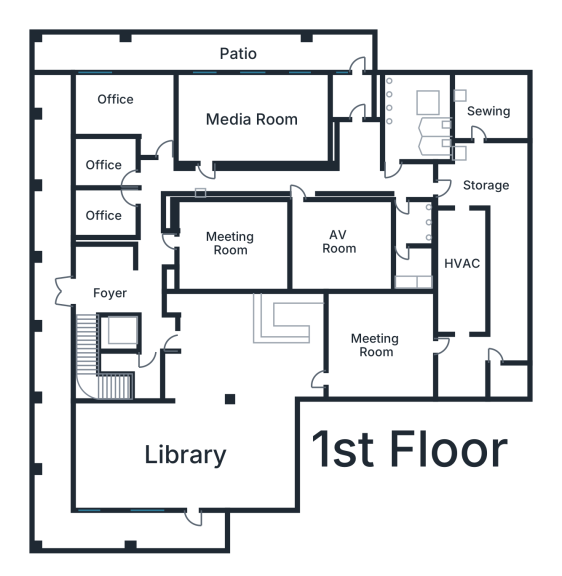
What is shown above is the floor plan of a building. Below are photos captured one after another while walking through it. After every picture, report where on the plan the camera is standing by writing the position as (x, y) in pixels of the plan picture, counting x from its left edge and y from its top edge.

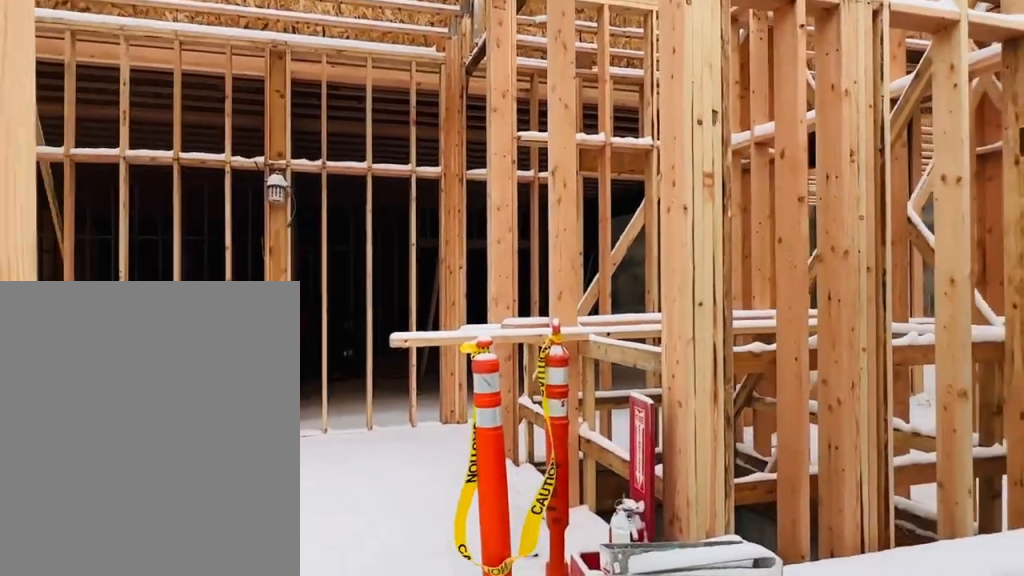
(101, 273)
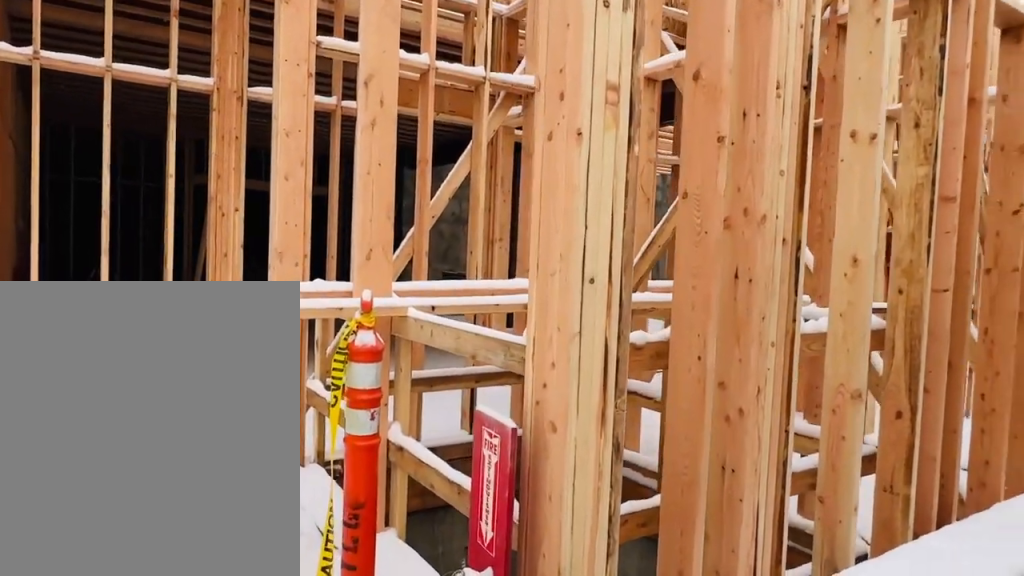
(89, 278)
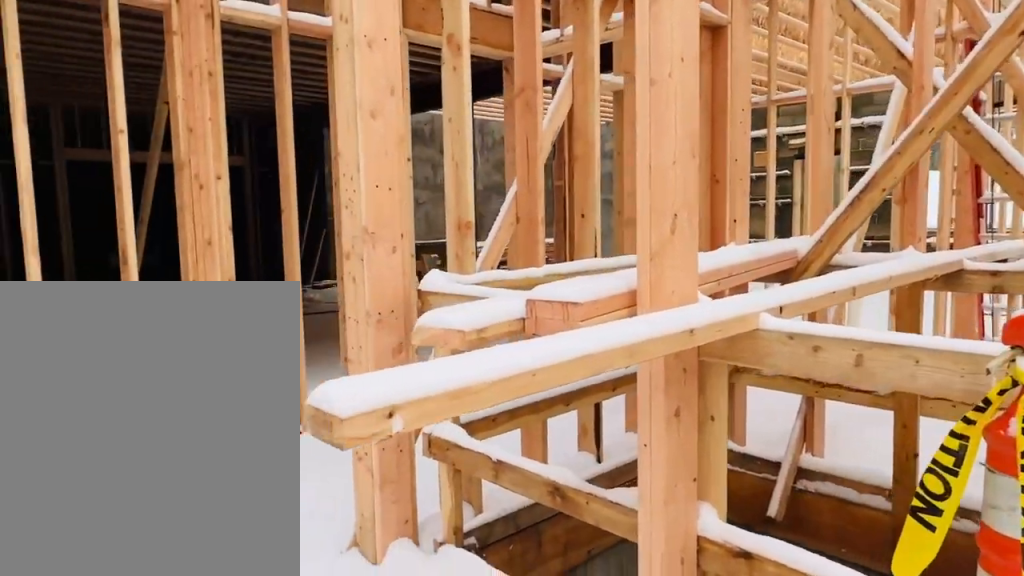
(120, 279)
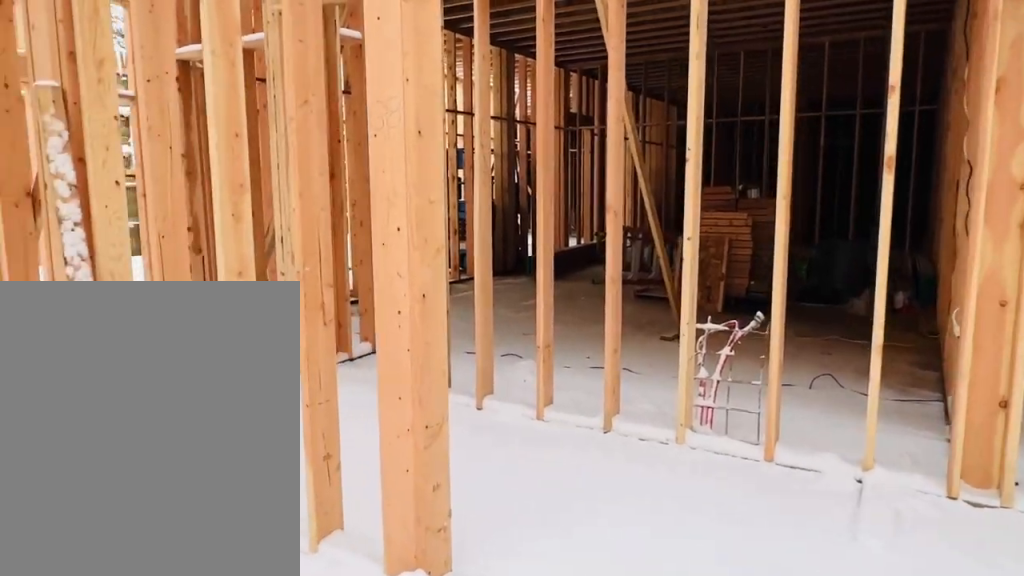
(122, 278)
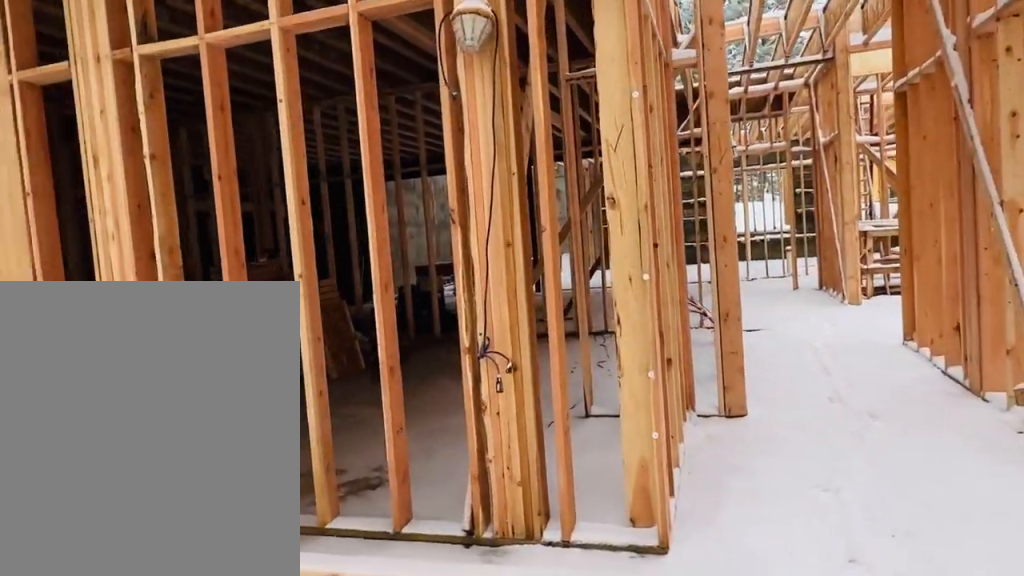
(154, 152)
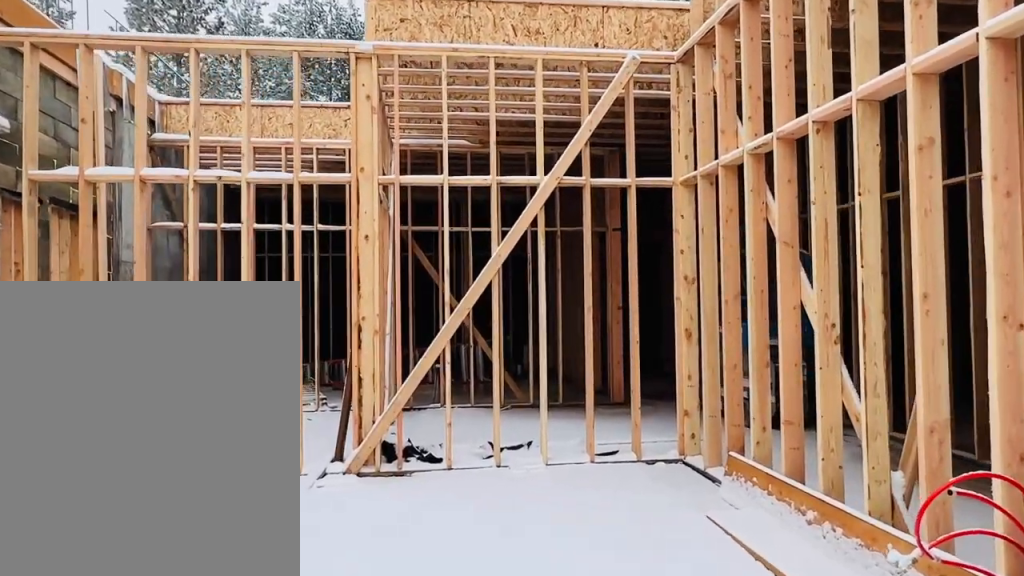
(241, 117)
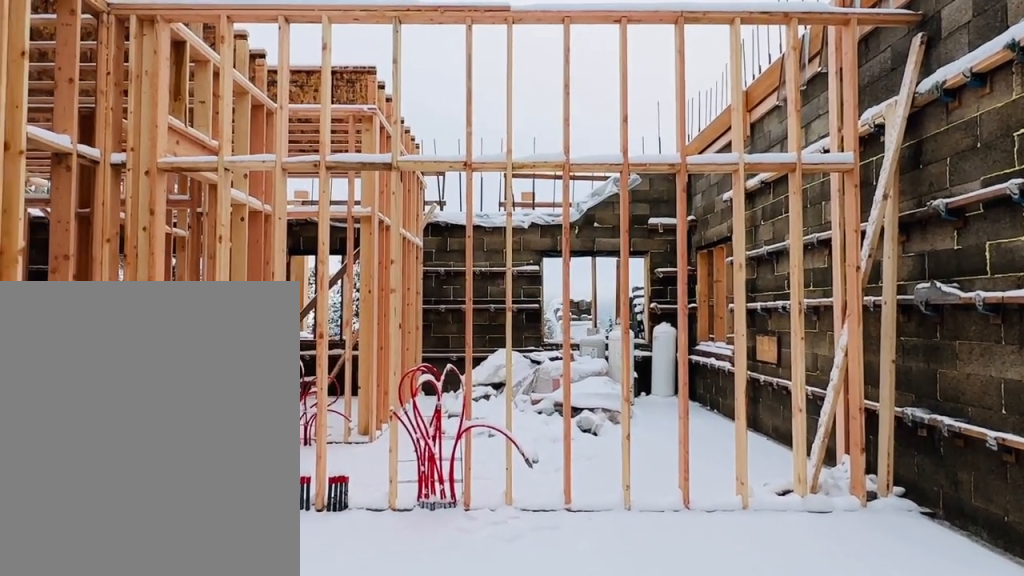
(260, 116)
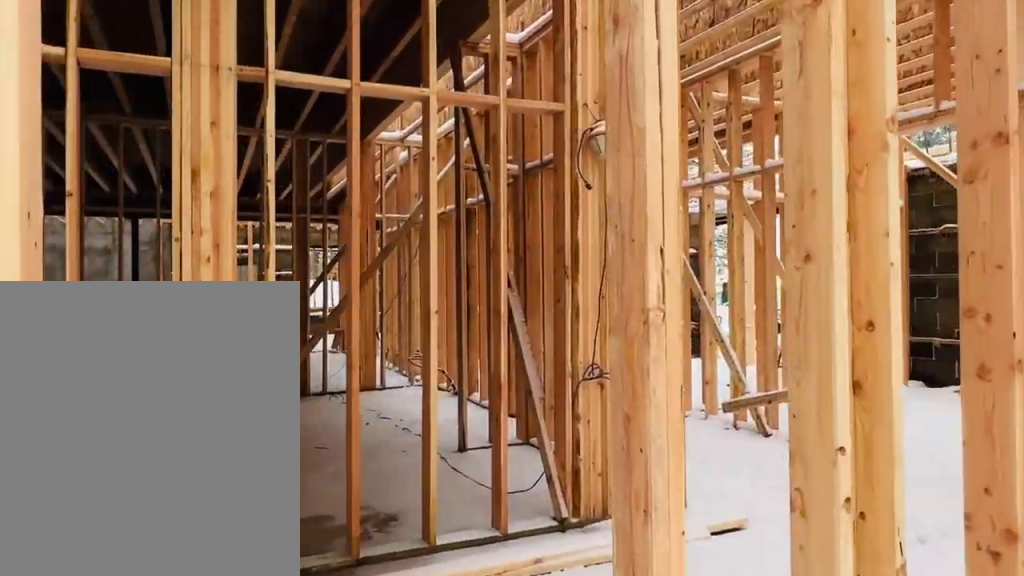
(208, 143)
